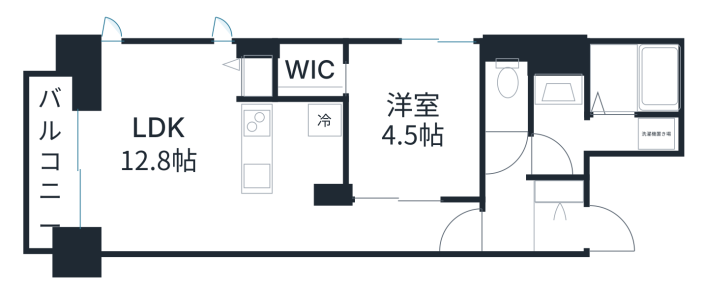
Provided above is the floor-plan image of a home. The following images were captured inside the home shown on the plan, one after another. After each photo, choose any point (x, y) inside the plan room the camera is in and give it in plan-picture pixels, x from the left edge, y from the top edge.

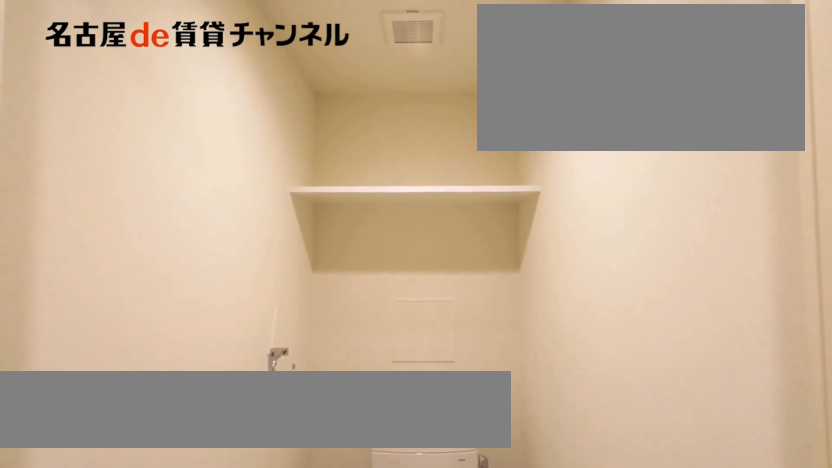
(508, 86)
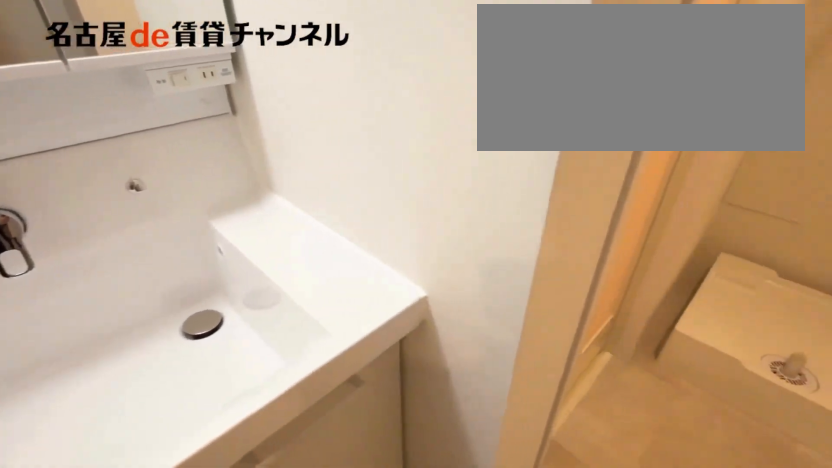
(600, 135)
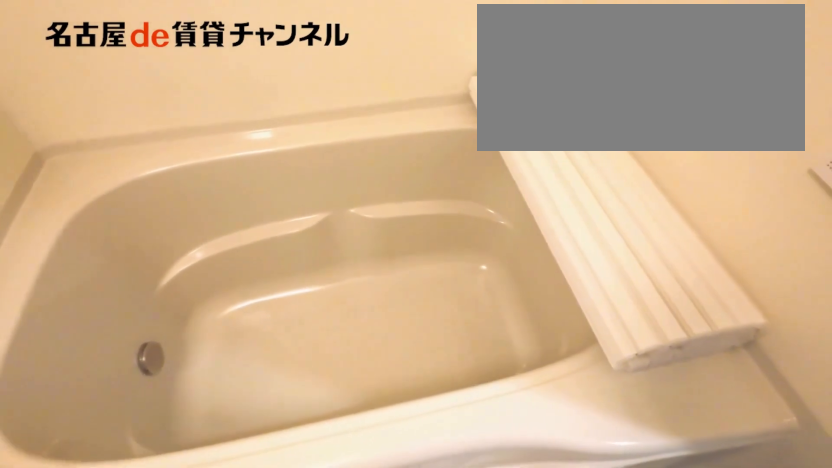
(599, 103)
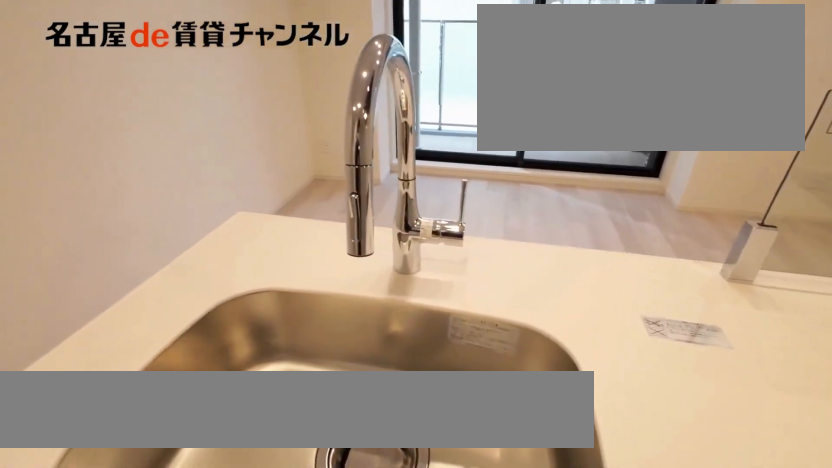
(294, 150)
